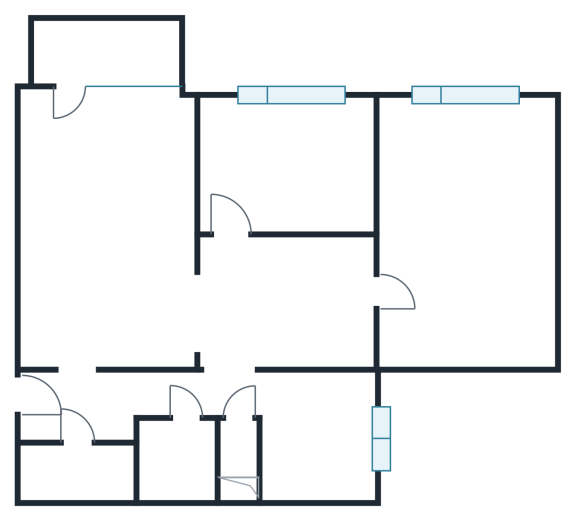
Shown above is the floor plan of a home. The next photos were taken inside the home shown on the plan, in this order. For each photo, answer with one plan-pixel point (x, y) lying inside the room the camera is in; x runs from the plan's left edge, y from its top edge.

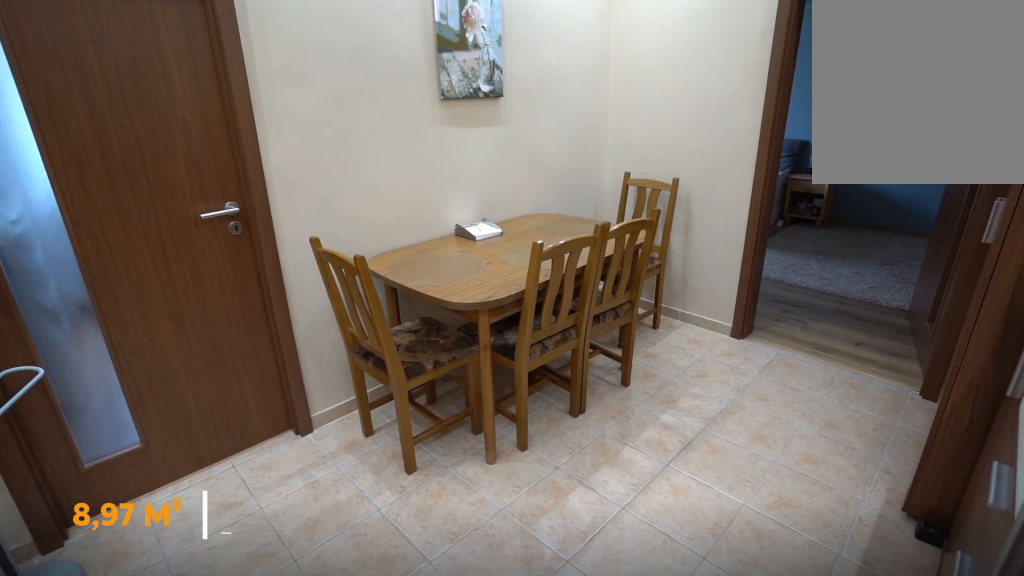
(288, 298)
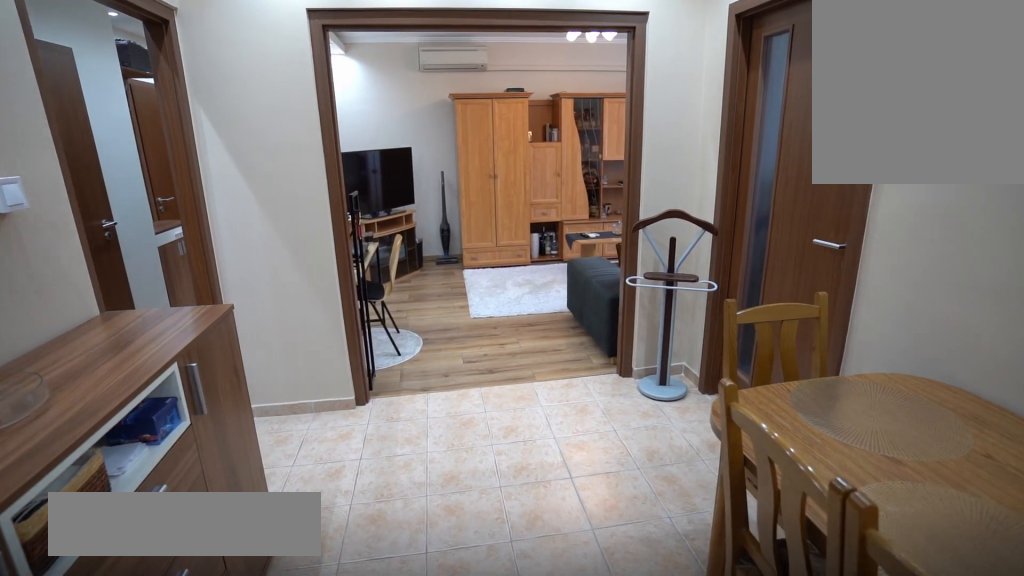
(288, 298)
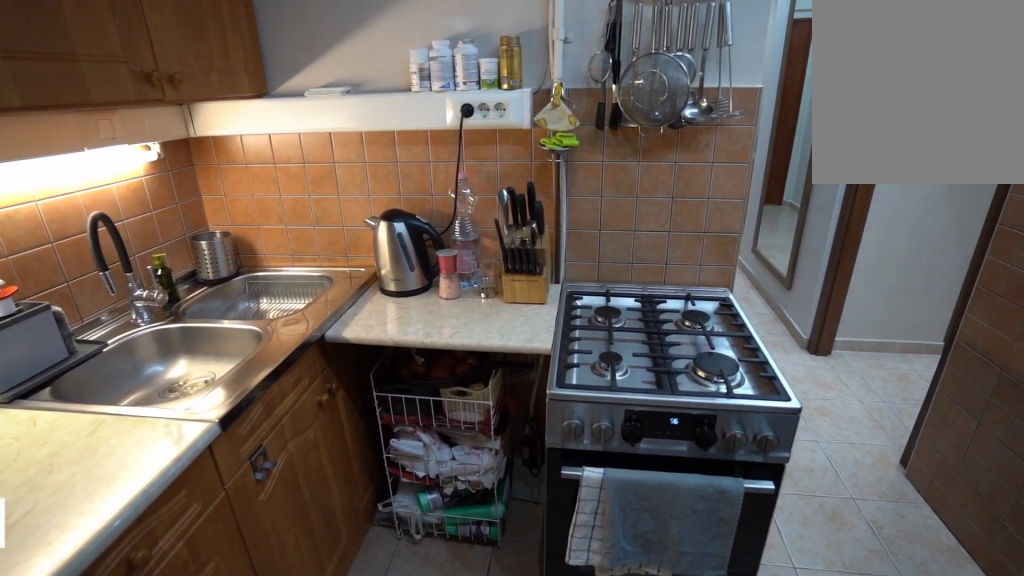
(316, 433)
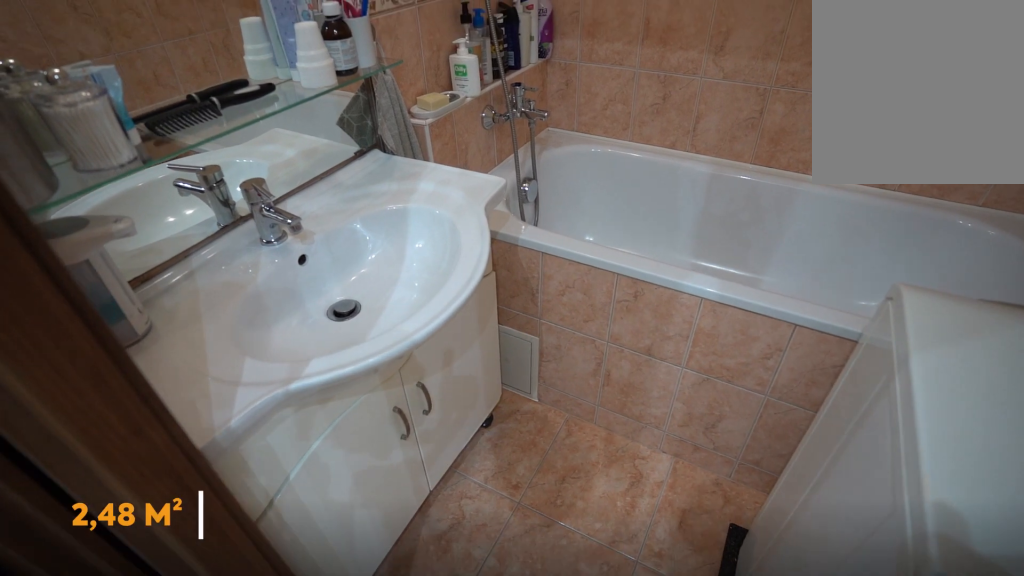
(165, 452)
